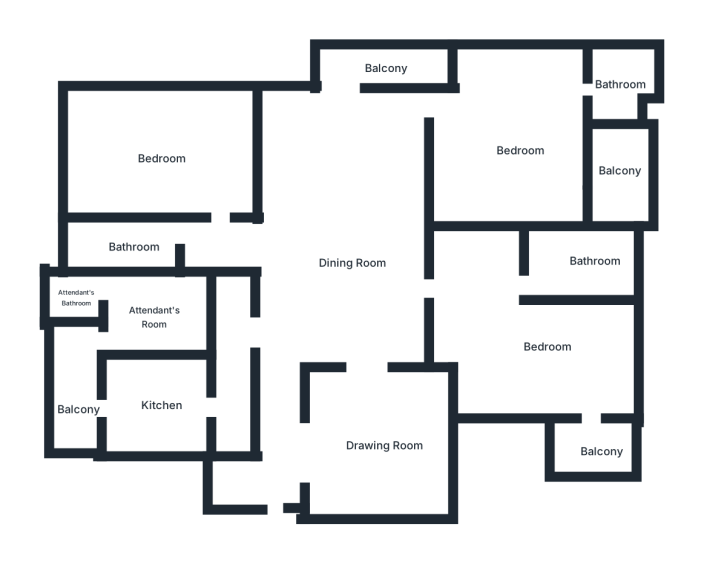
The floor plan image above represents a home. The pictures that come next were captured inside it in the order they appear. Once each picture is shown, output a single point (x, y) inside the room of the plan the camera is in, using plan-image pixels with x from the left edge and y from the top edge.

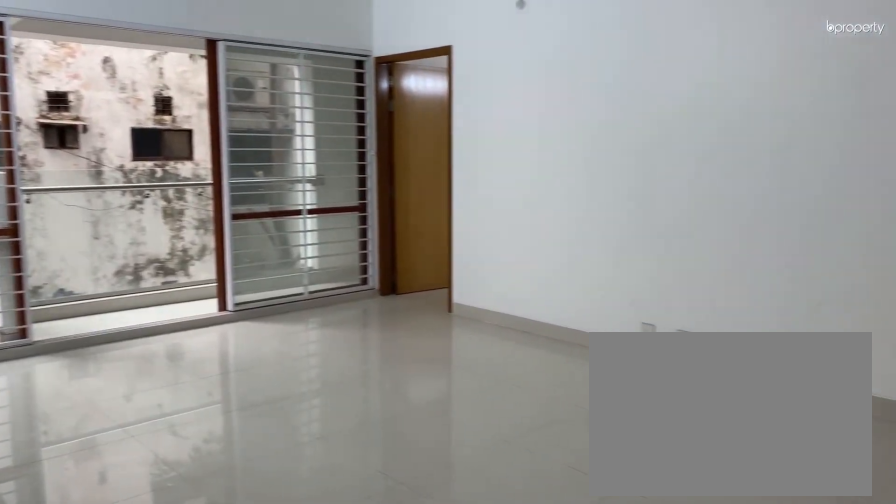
(356, 264)
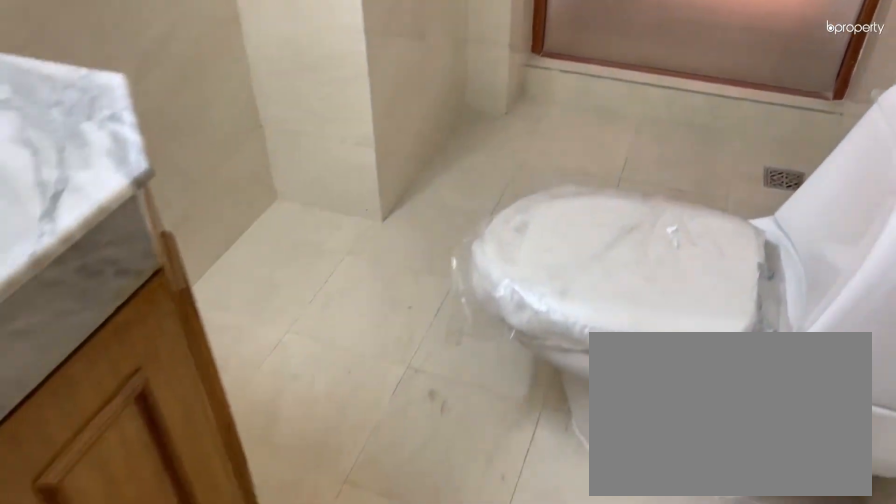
(130, 241)
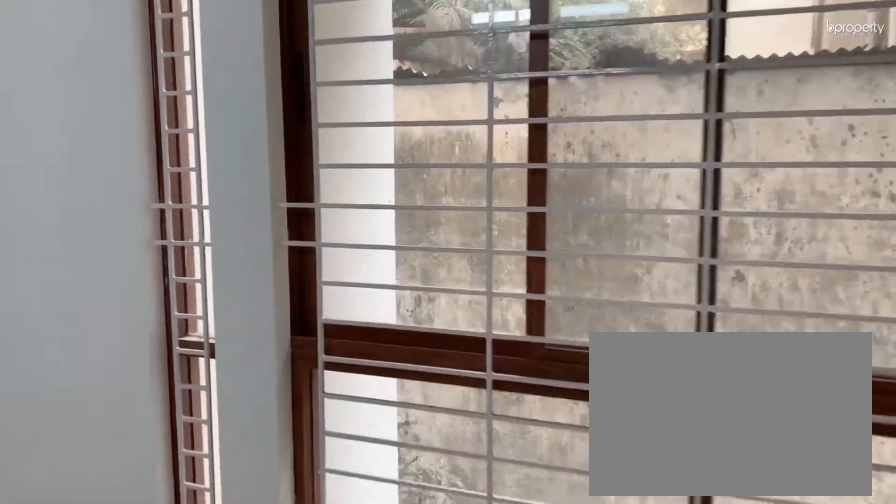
(161, 160)
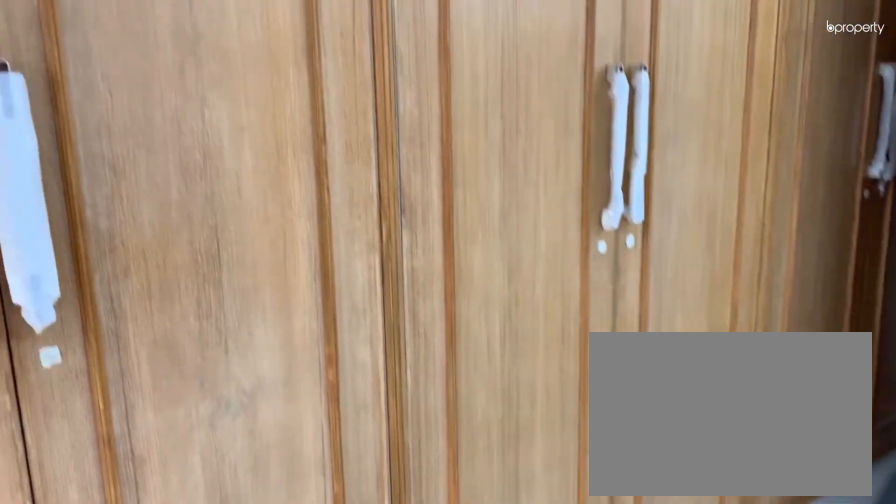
(161, 160)
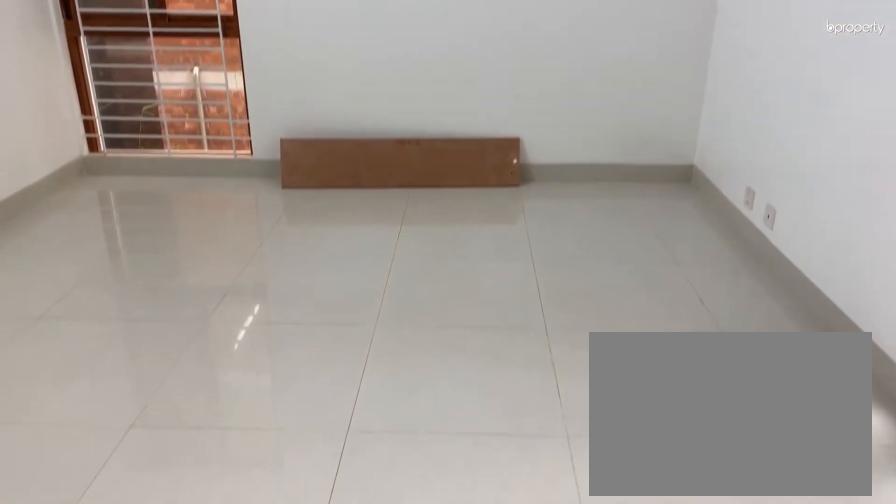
(161, 160)
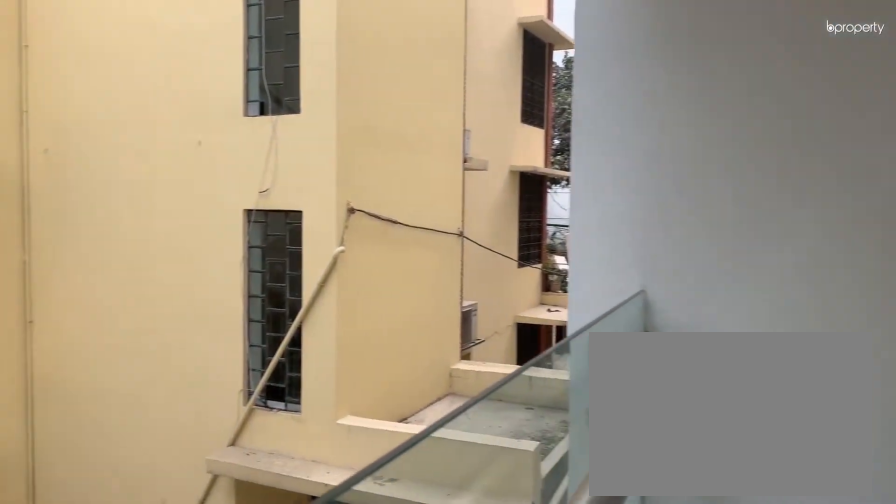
(623, 168)
